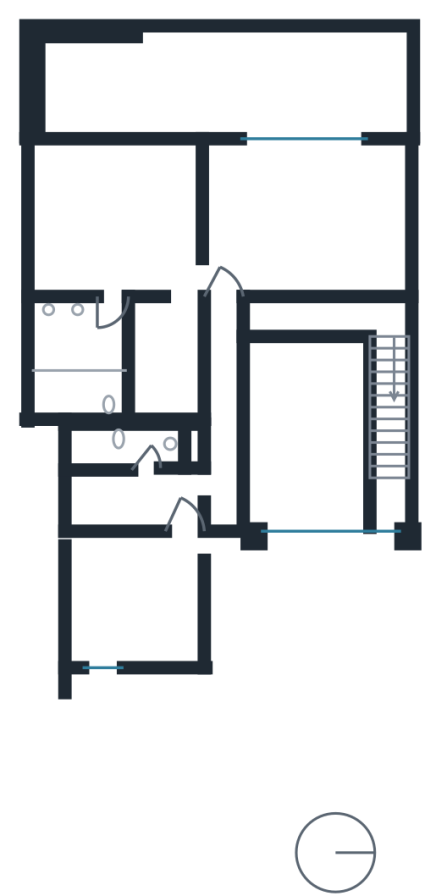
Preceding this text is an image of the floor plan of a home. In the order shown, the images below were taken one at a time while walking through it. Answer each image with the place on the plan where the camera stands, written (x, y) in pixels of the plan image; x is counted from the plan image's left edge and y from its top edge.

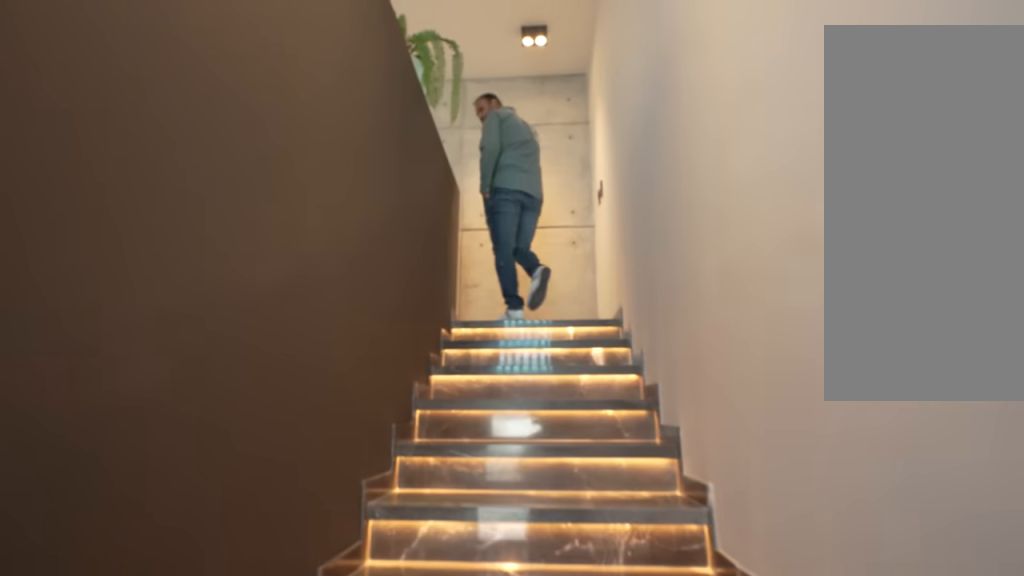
(389, 399)
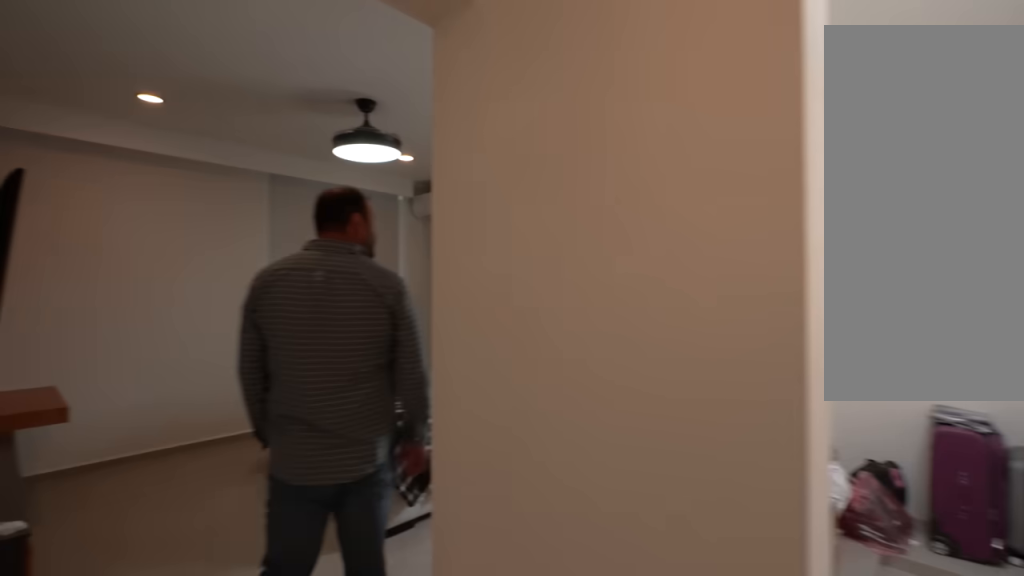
(195, 488)
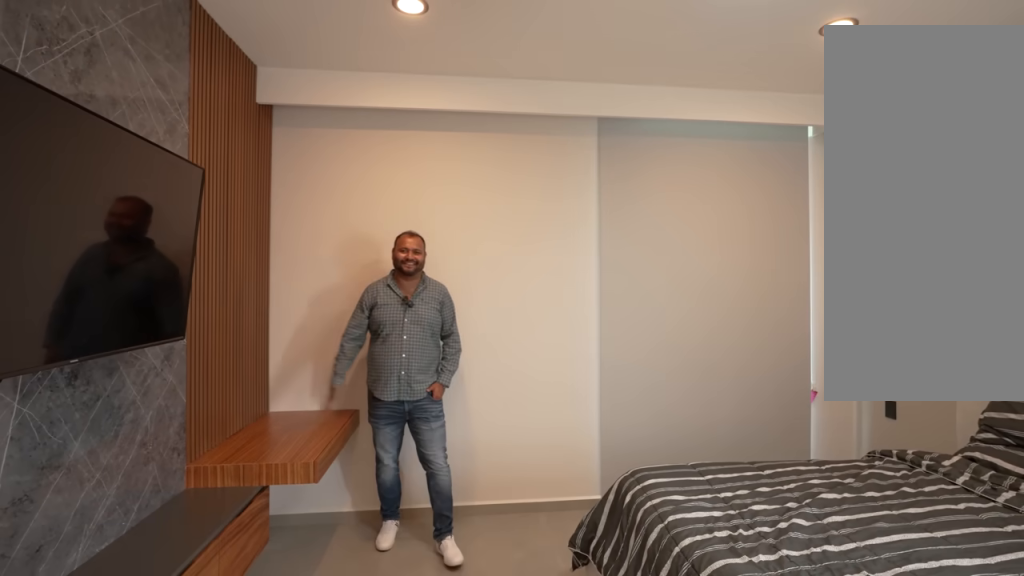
(172, 567)
